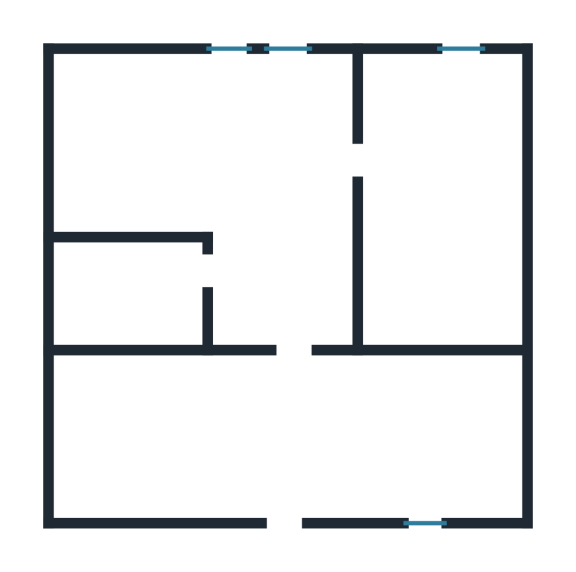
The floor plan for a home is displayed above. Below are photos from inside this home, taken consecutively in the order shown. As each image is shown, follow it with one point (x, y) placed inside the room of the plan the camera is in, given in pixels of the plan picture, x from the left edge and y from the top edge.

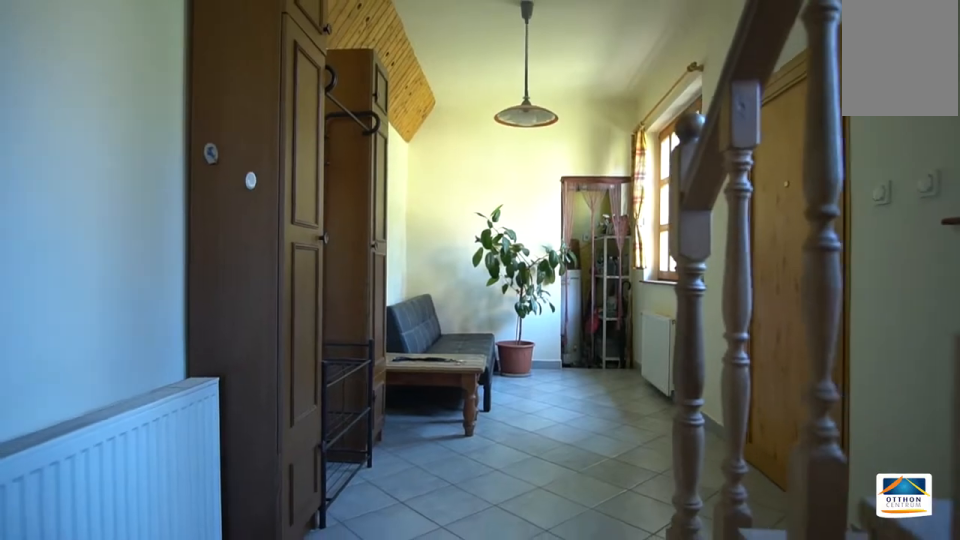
(302, 441)
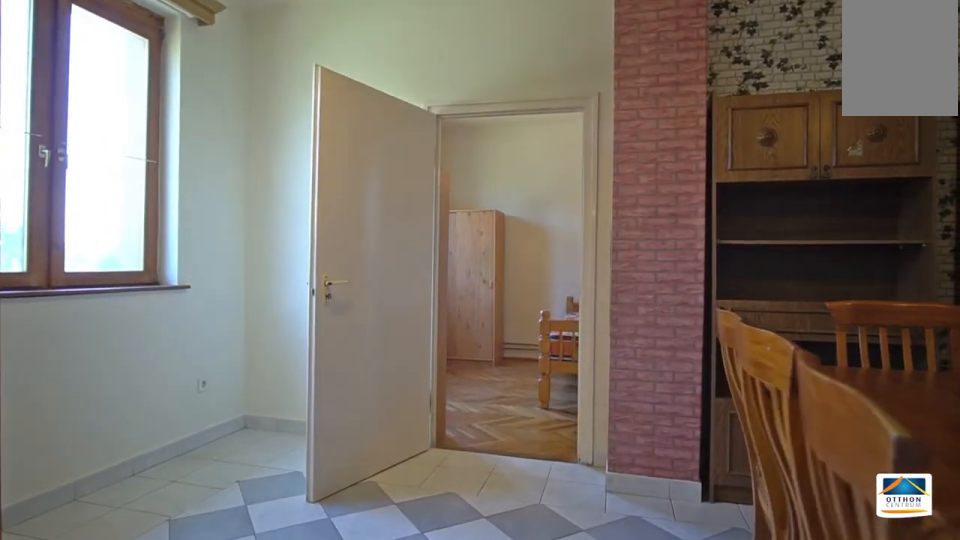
(300, 150)
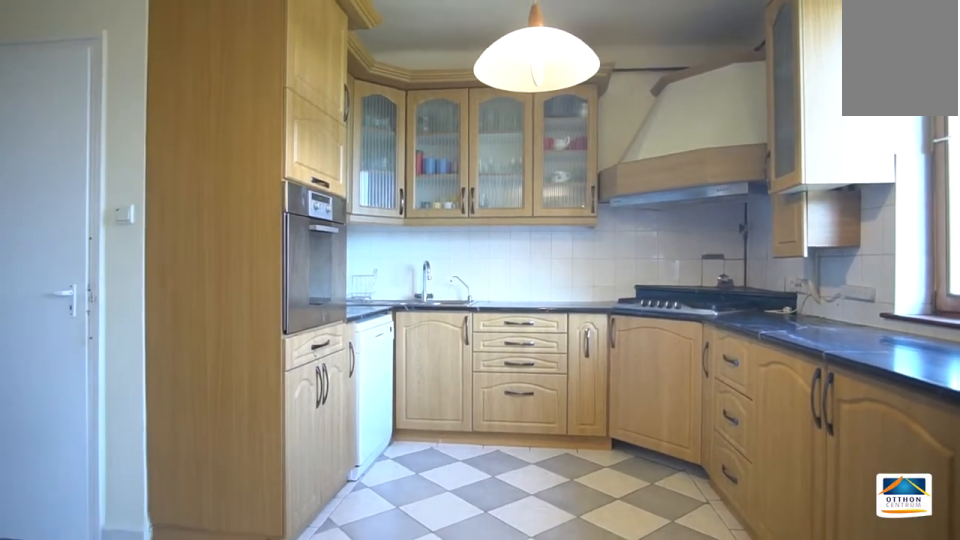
(301, 153)
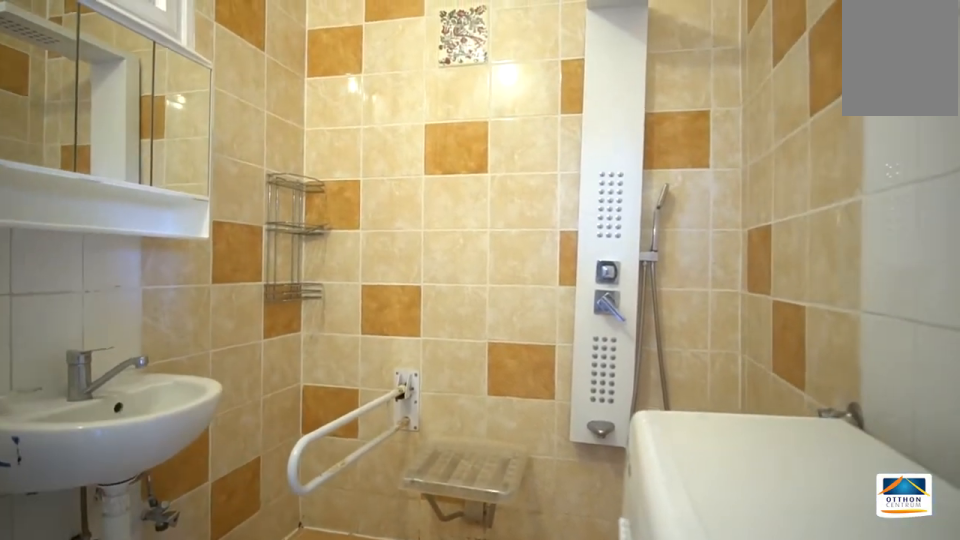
(140, 297)
